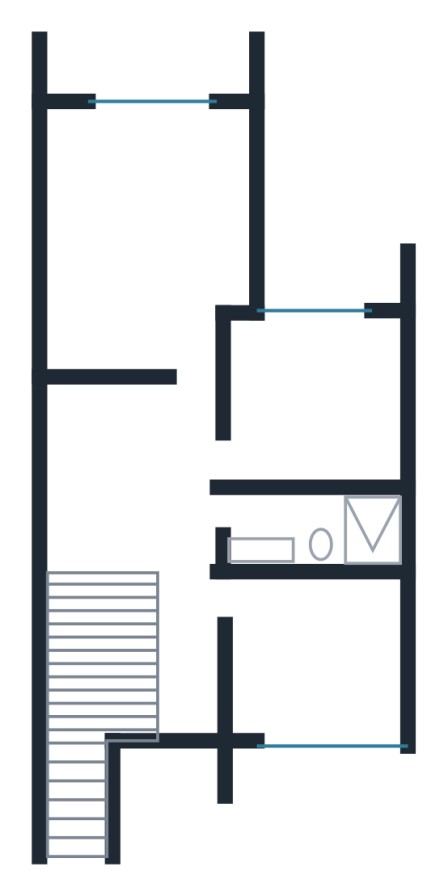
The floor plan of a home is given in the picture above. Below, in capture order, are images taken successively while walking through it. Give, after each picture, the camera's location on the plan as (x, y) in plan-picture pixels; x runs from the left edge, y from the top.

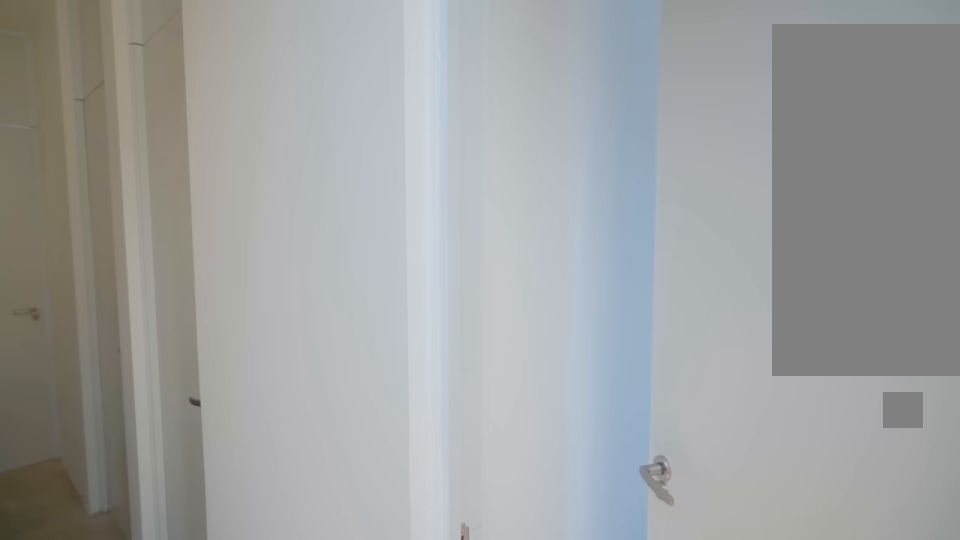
(180, 606)
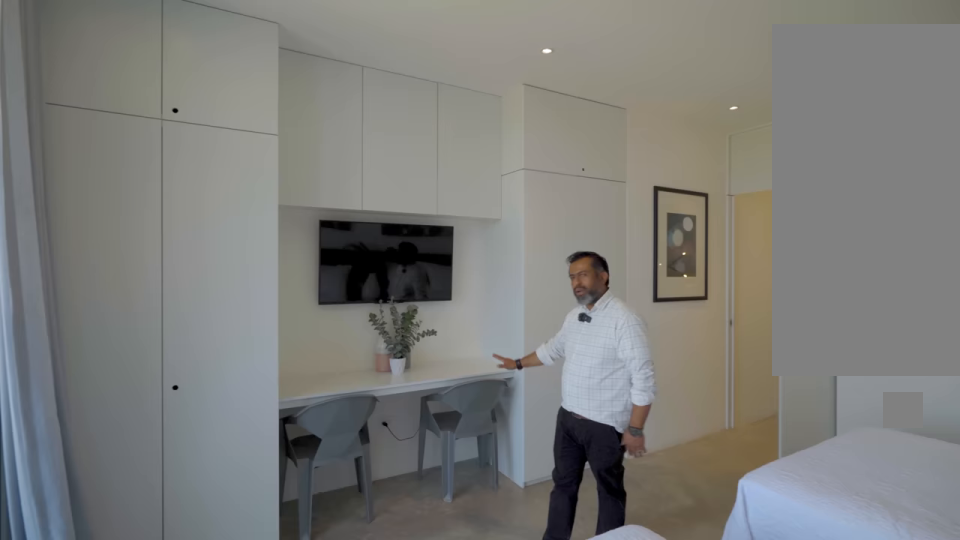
(186, 227)
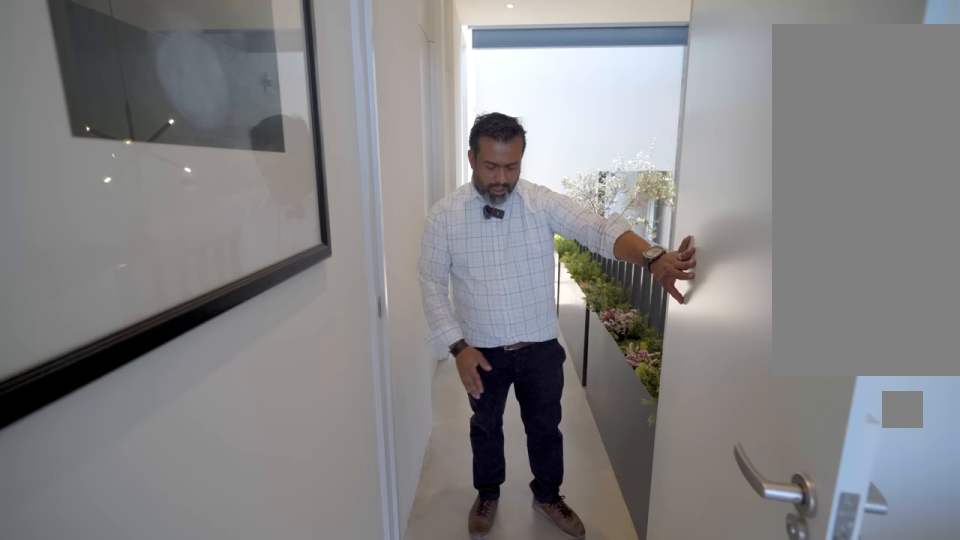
(198, 371)
